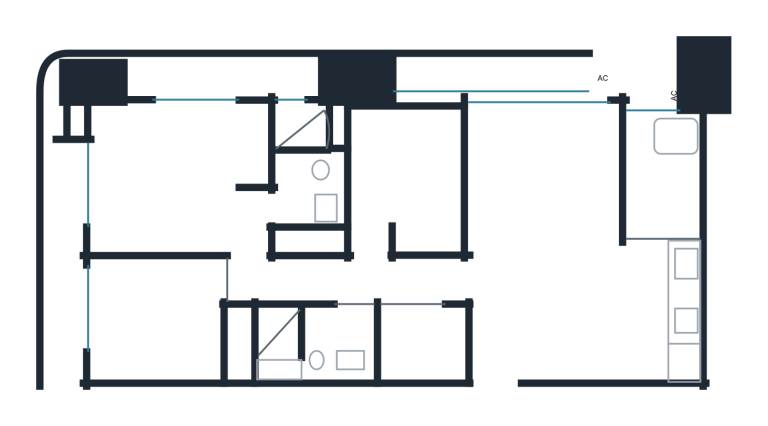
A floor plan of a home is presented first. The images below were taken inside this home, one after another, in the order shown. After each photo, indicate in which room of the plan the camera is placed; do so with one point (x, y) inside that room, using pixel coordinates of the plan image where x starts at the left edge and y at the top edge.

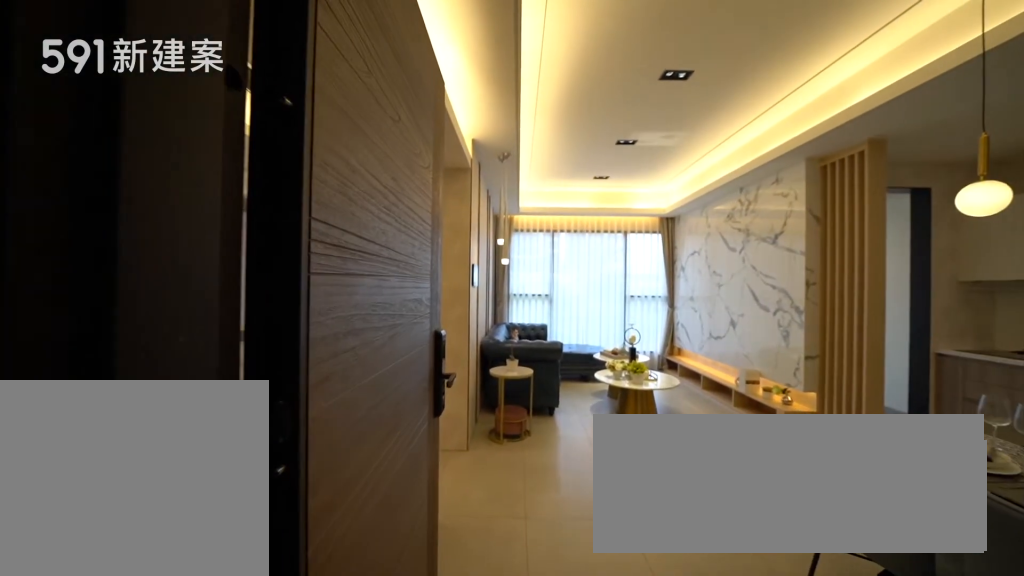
(496, 337)
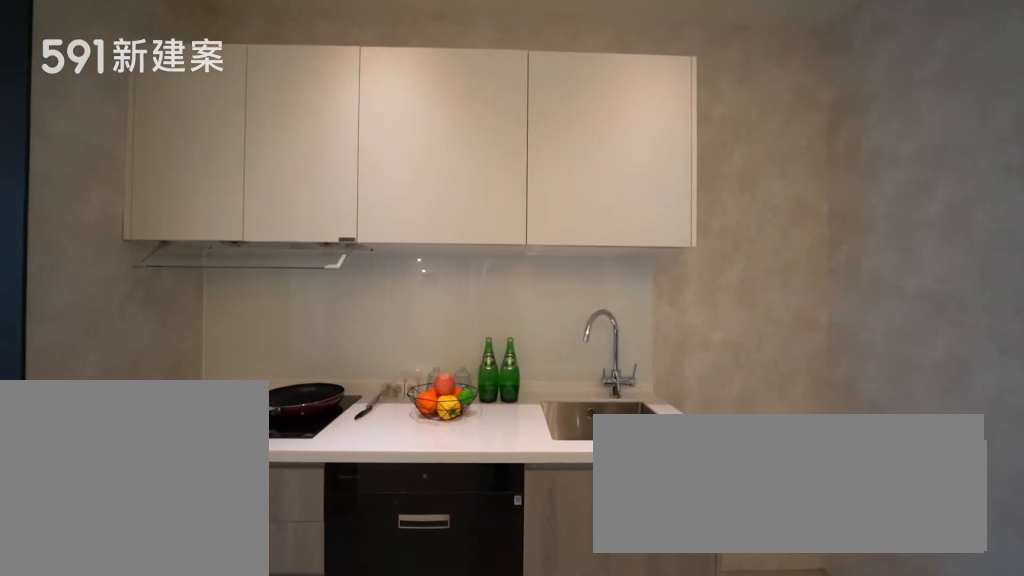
(664, 315)
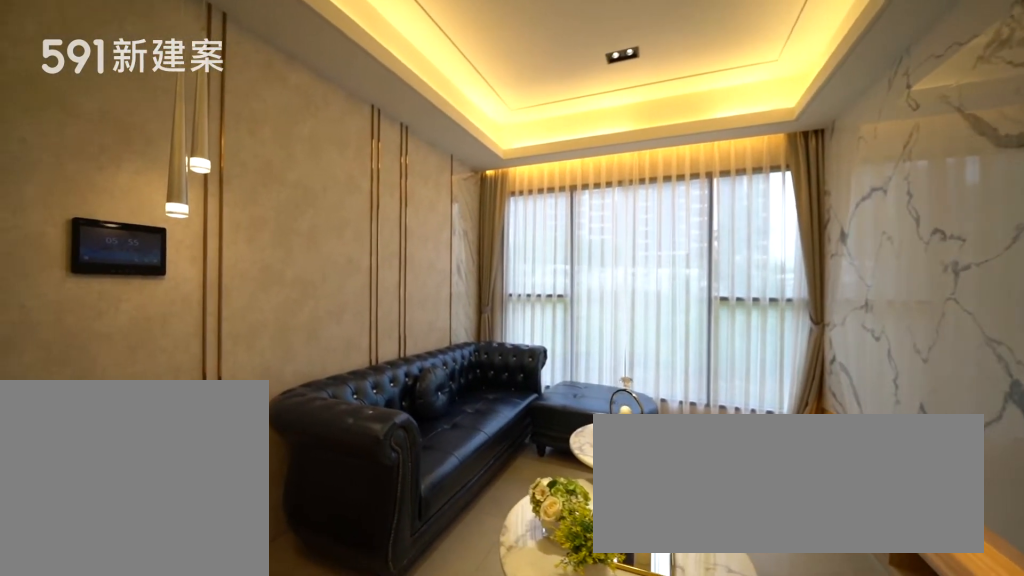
(542, 179)
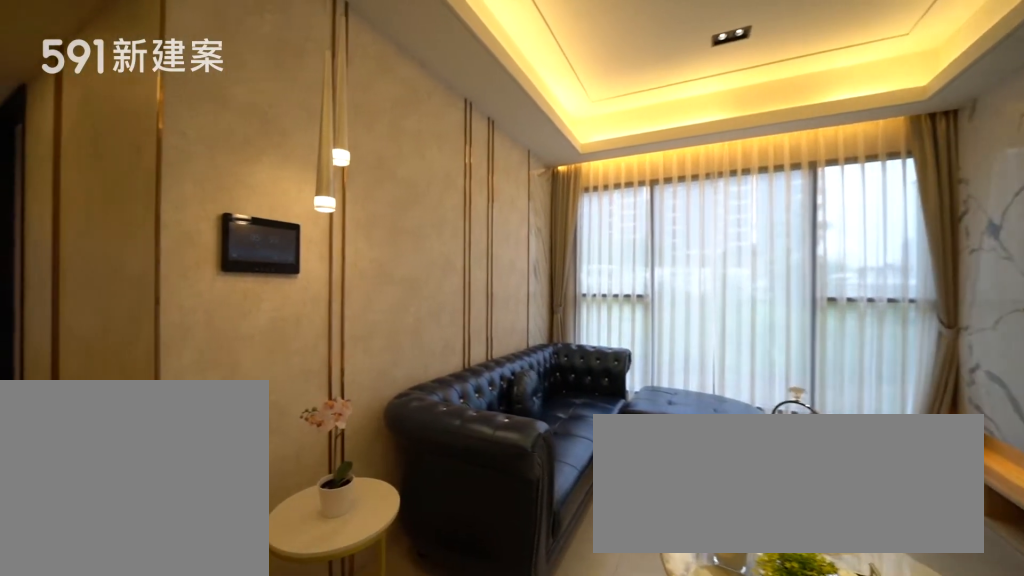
(542, 179)
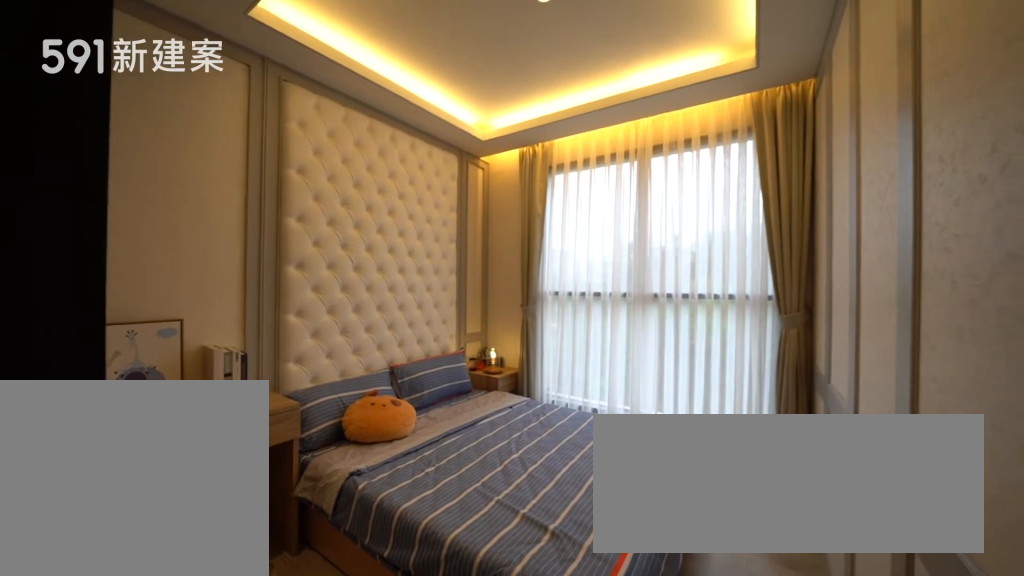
(163, 322)
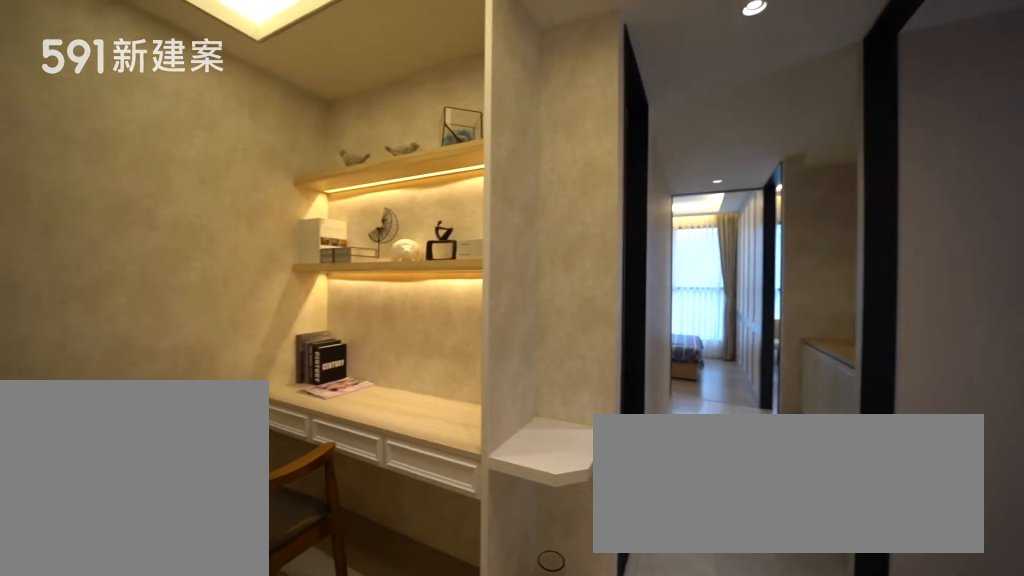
(427, 342)
